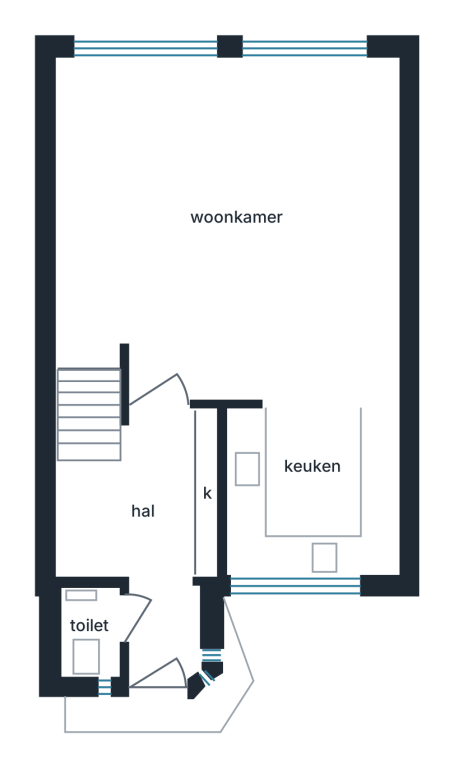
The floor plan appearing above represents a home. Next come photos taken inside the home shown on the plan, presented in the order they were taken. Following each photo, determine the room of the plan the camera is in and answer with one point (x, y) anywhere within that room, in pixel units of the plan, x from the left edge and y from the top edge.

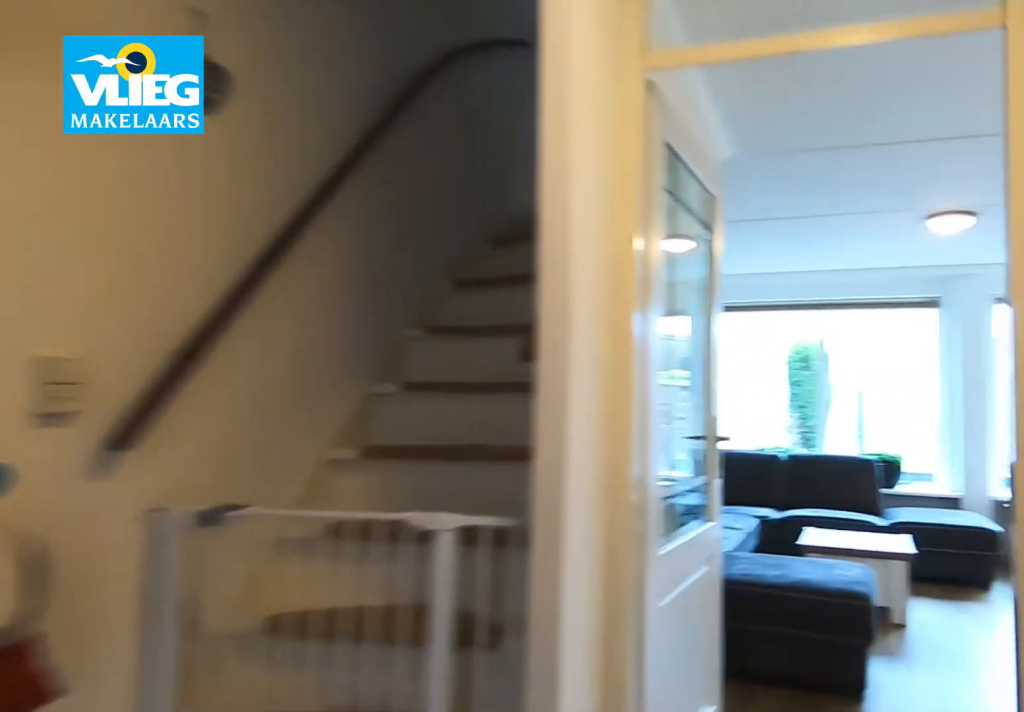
(139, 537)
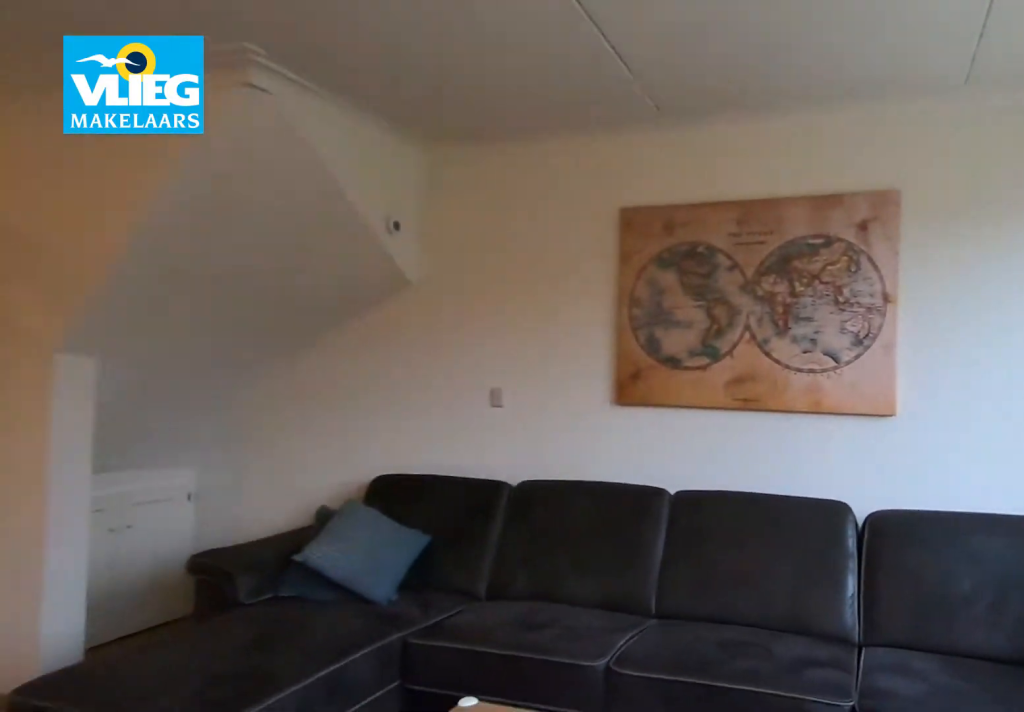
(222, 155)
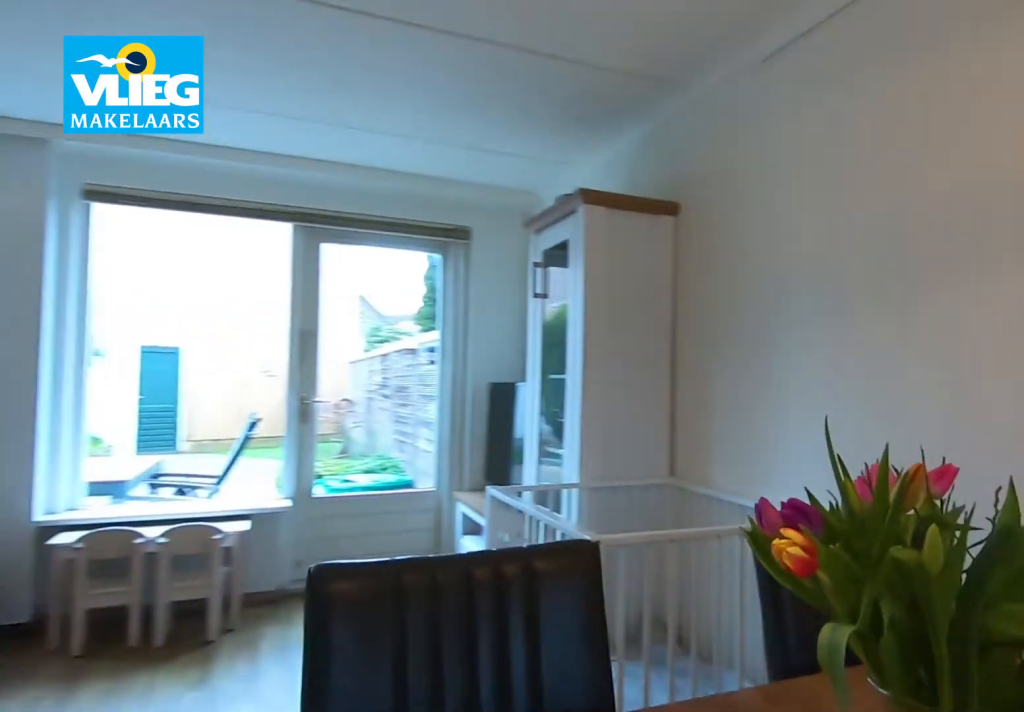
(222, 155)
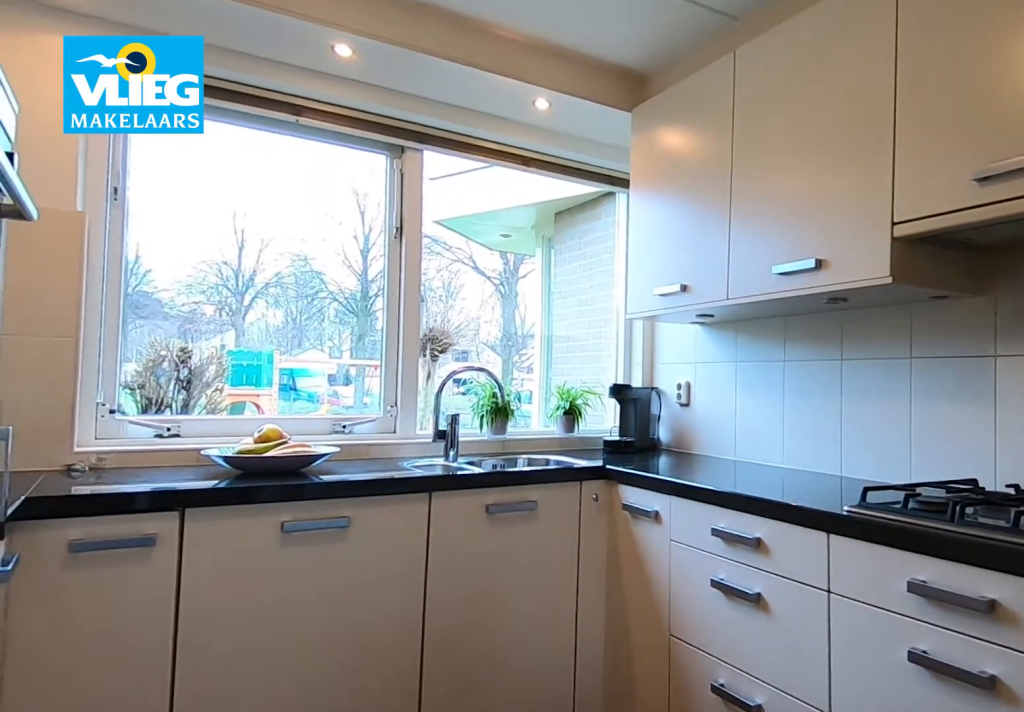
(314, 490)
